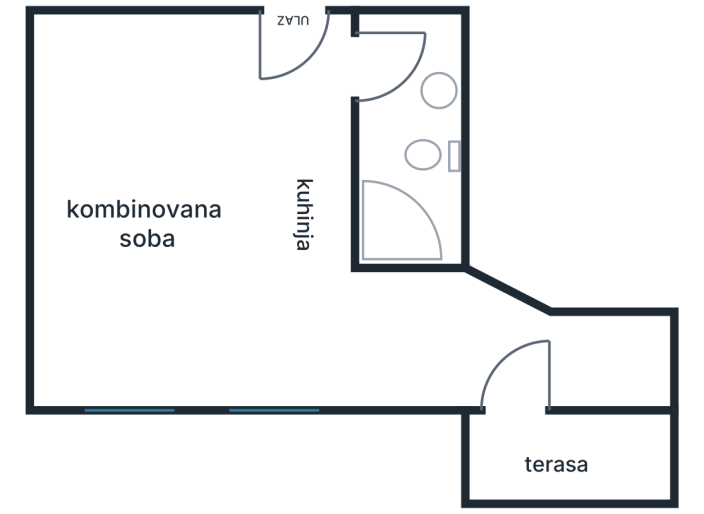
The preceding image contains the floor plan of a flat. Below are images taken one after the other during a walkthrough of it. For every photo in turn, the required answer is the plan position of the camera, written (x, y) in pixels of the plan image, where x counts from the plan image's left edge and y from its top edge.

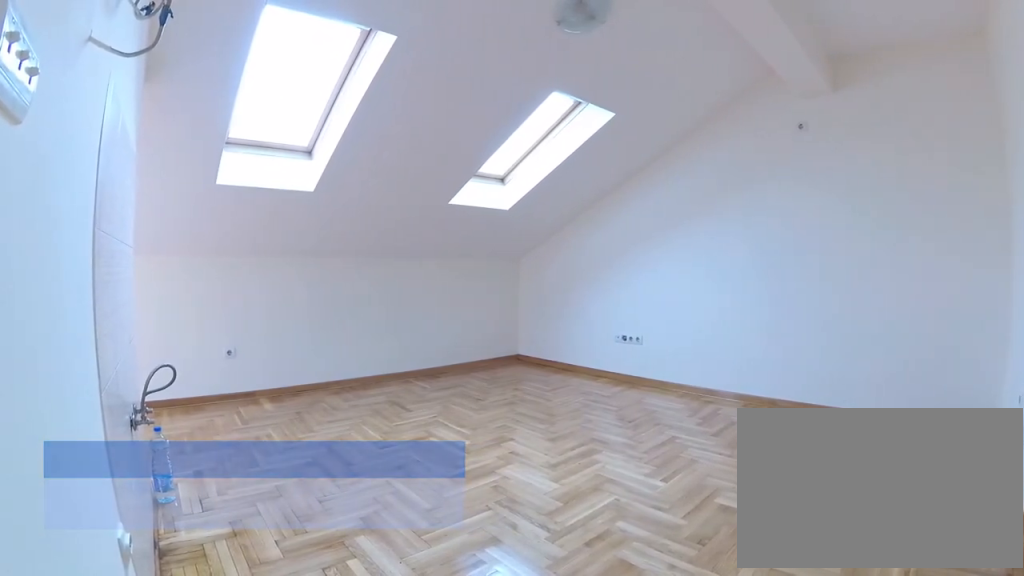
(351, 41)
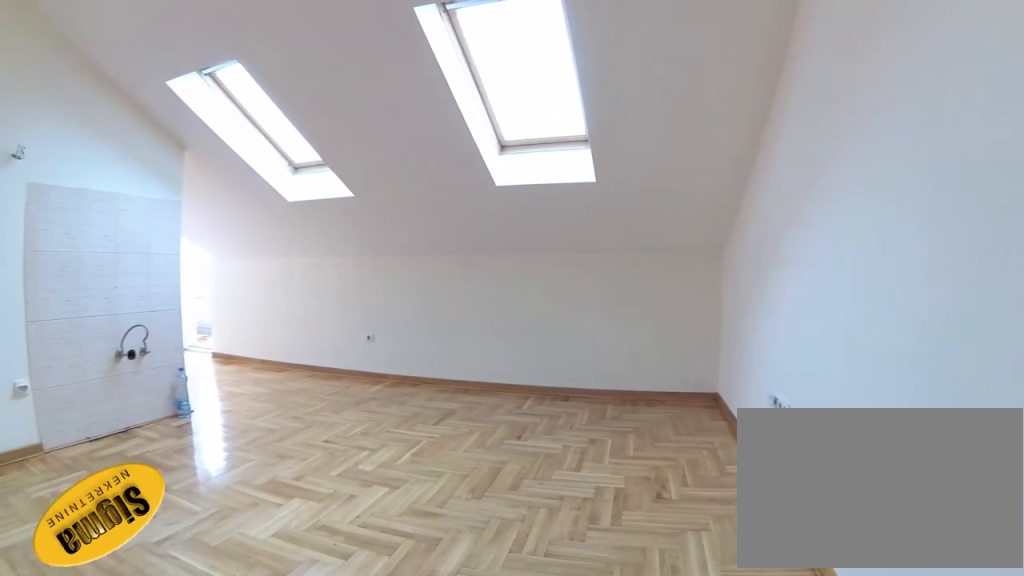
(120, 77)
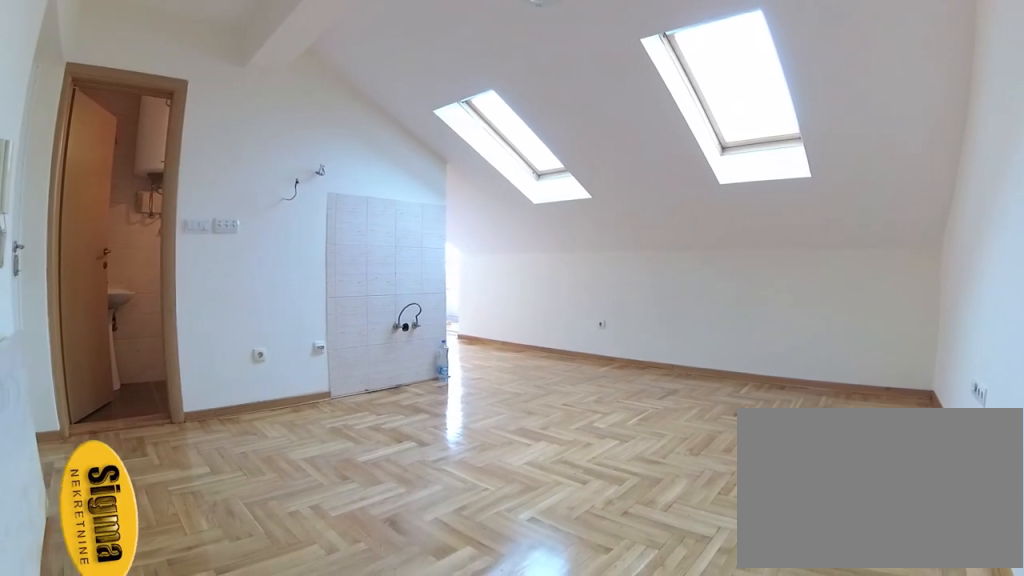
(99, 62)
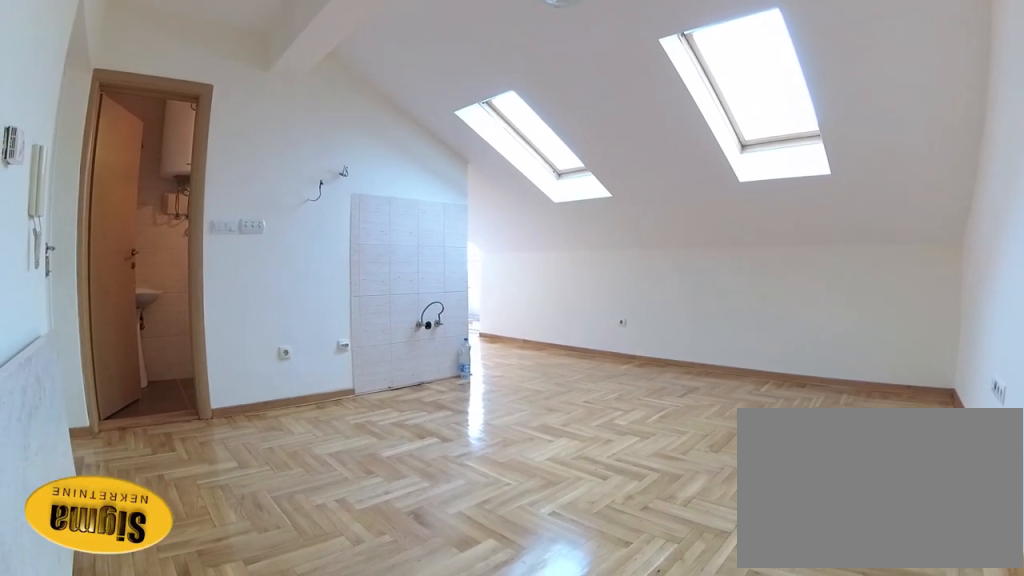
(93, 57)
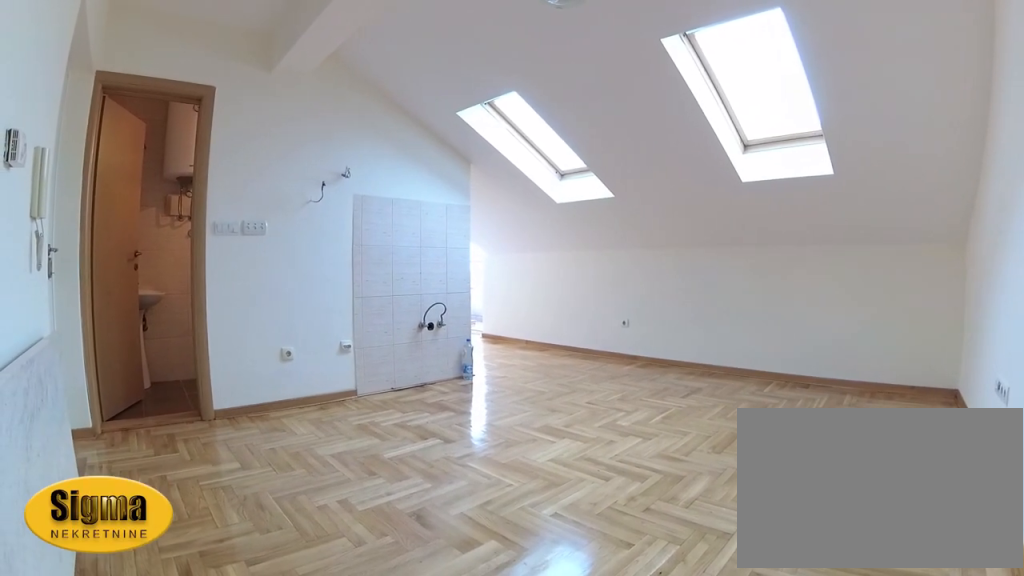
(93, 57)
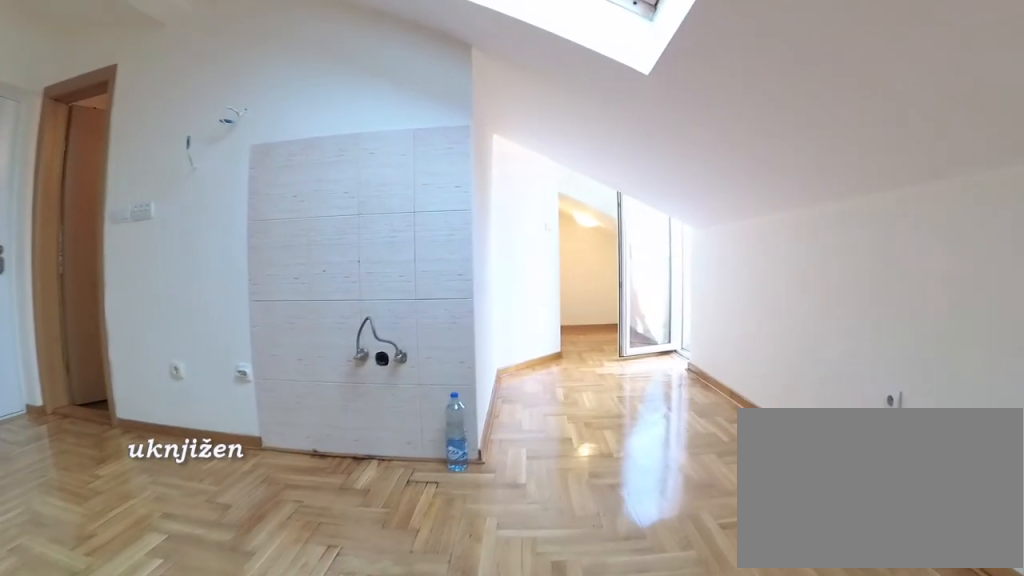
(158, 323)
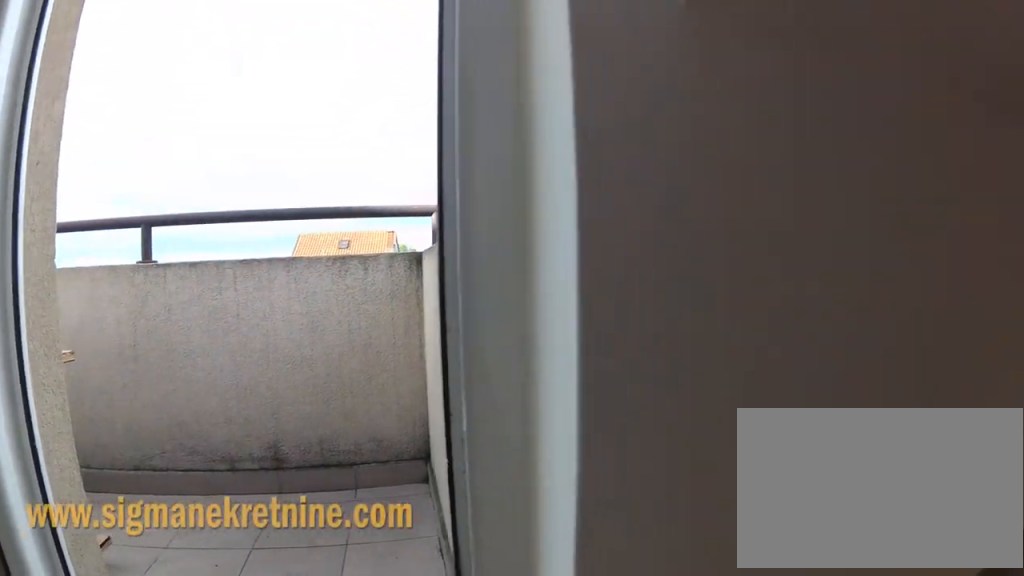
(520, 345)
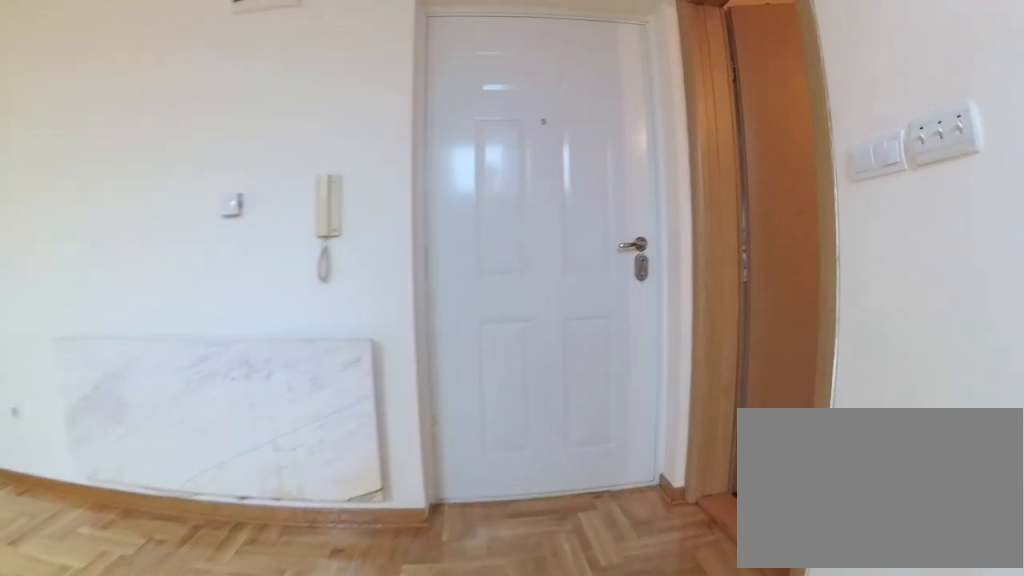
(317, 228)
